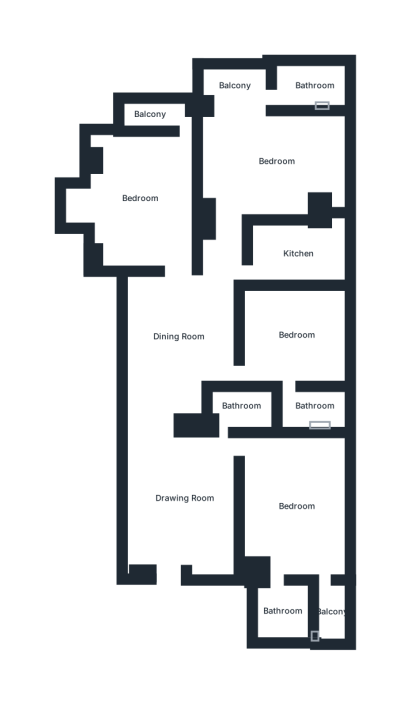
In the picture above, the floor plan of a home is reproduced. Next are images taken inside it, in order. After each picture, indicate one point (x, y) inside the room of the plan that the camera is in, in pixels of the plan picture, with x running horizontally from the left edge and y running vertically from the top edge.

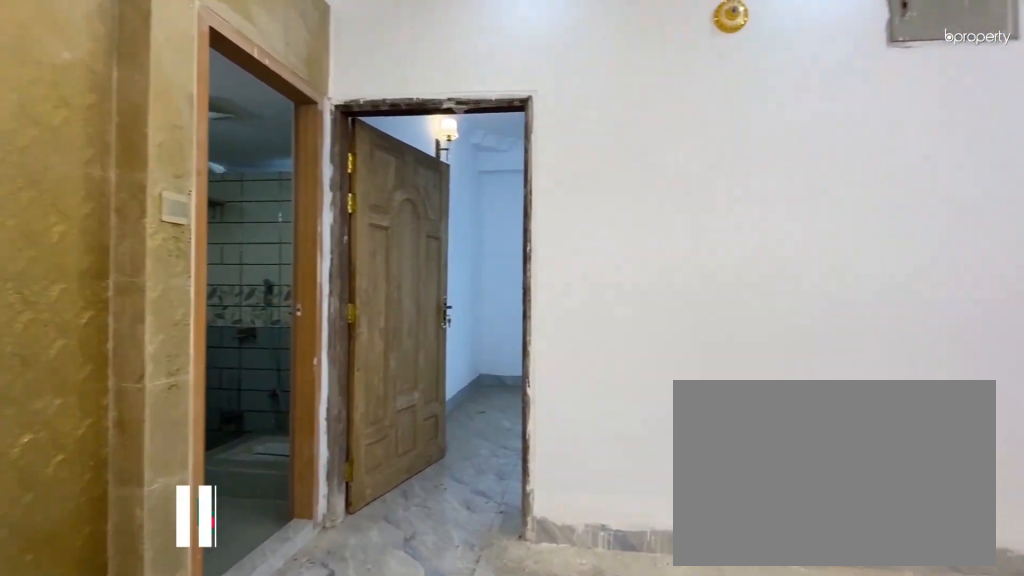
(182, 499)
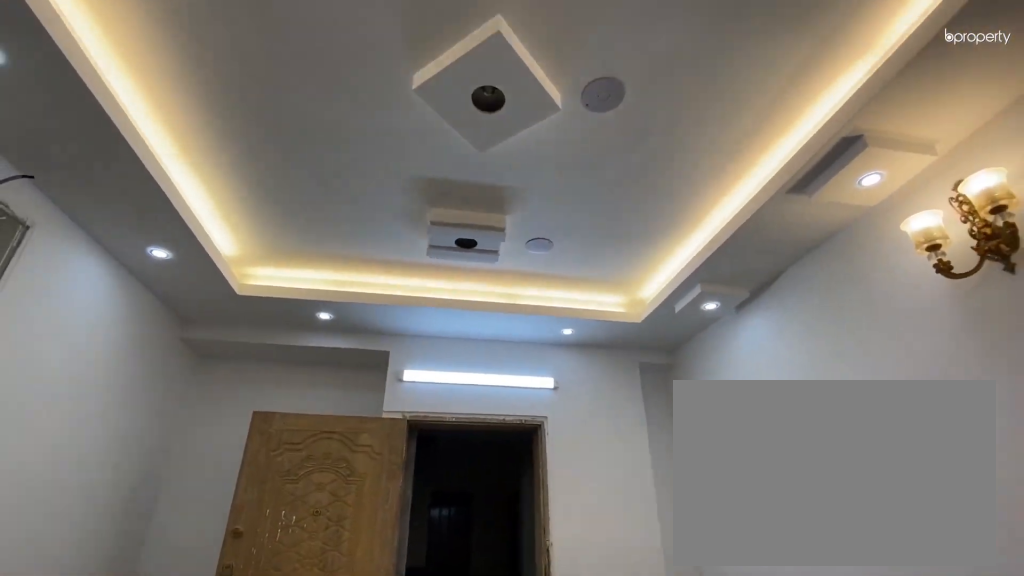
(182, 499)
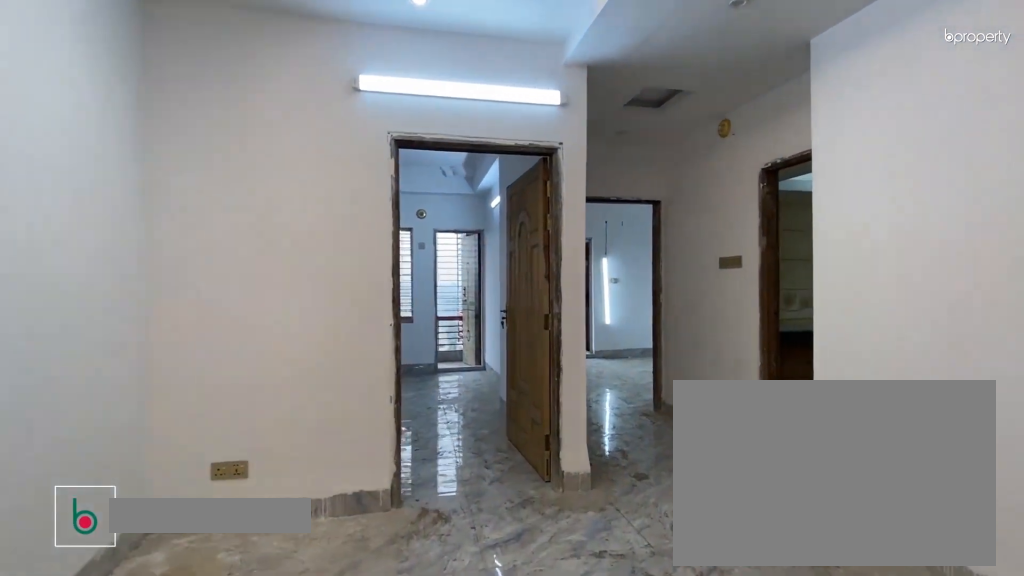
(177, 336)
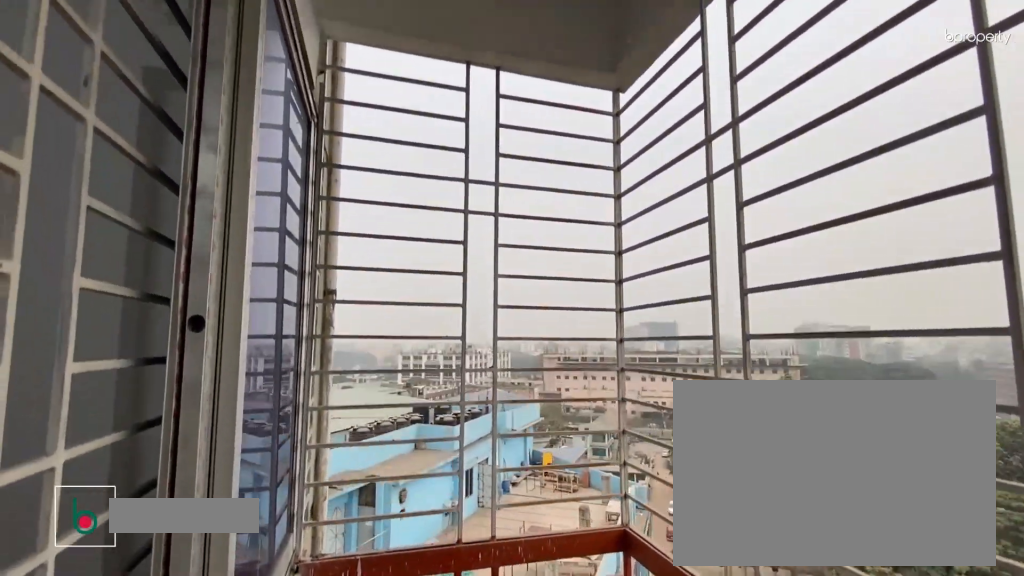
(150, 114)
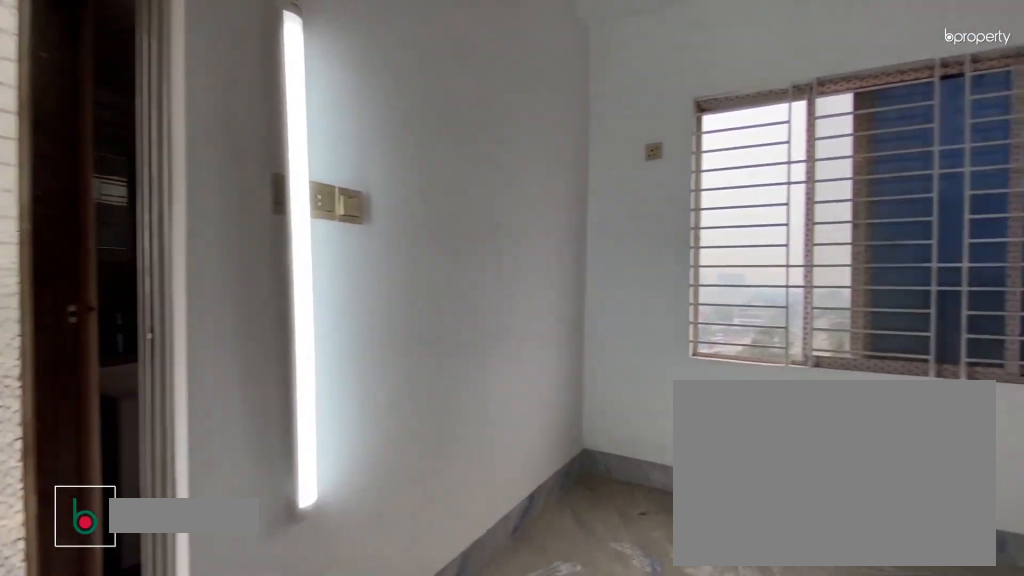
(277, 163)
